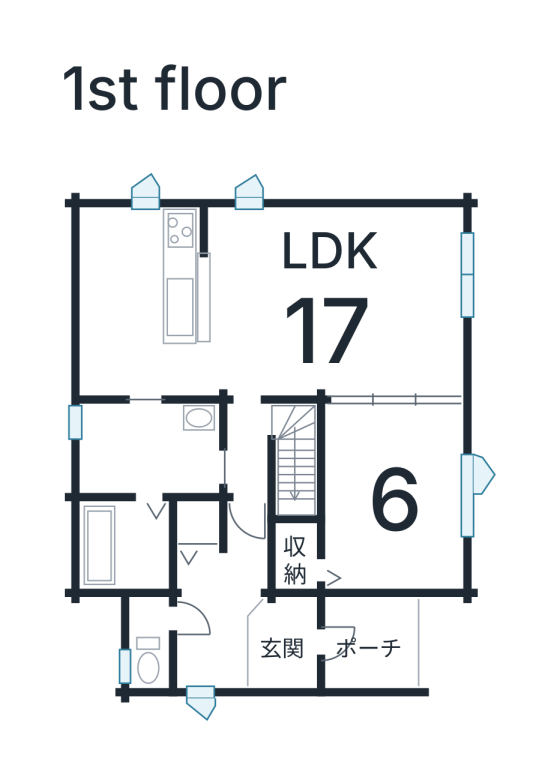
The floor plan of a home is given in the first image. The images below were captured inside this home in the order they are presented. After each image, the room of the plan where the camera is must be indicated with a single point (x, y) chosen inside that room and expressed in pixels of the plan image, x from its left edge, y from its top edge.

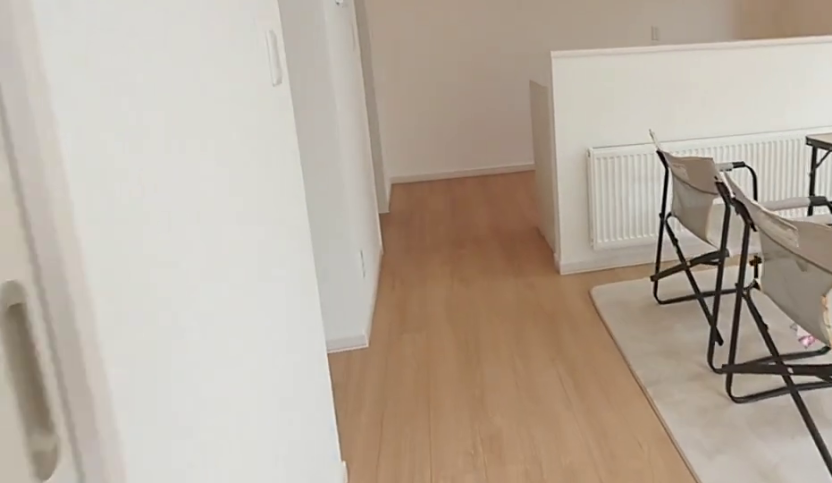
(336, 313)
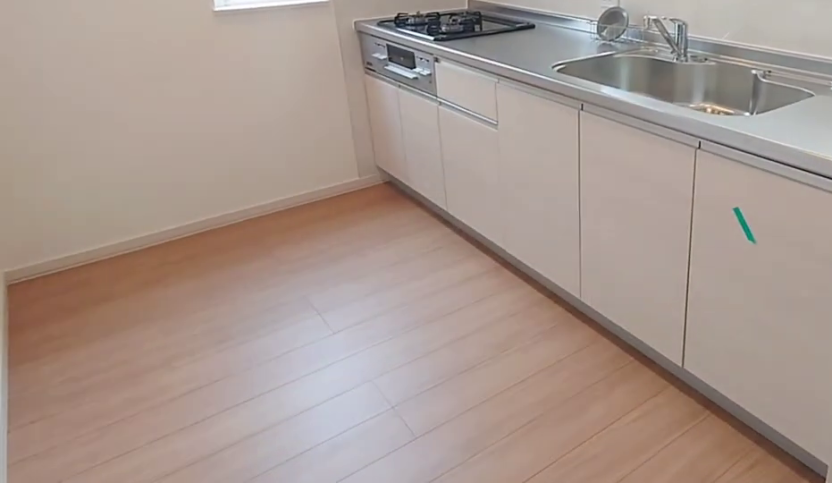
(126, 306)
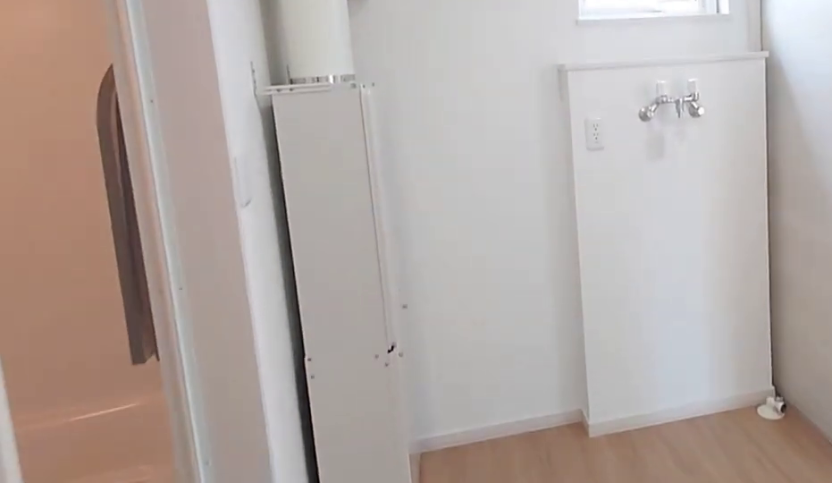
(144, 446)
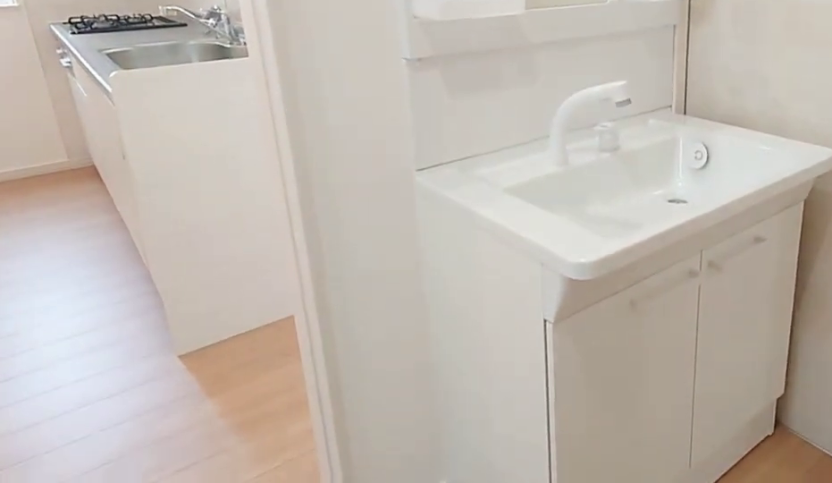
(144, 446)
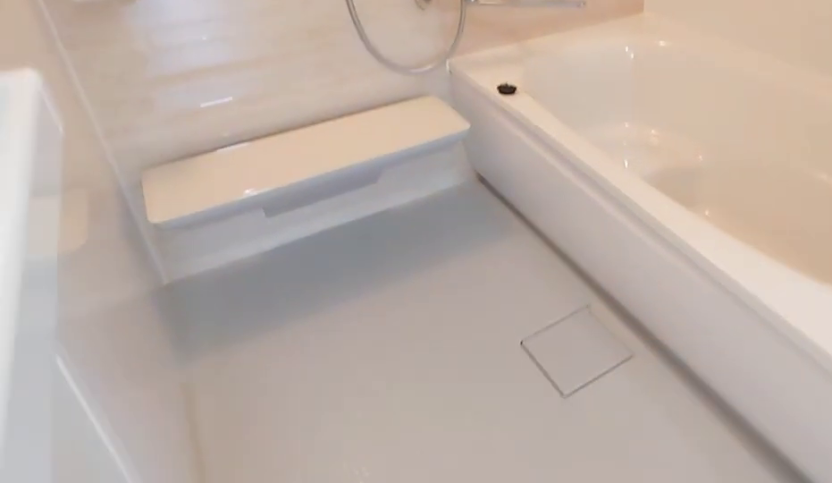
(128, 545)
